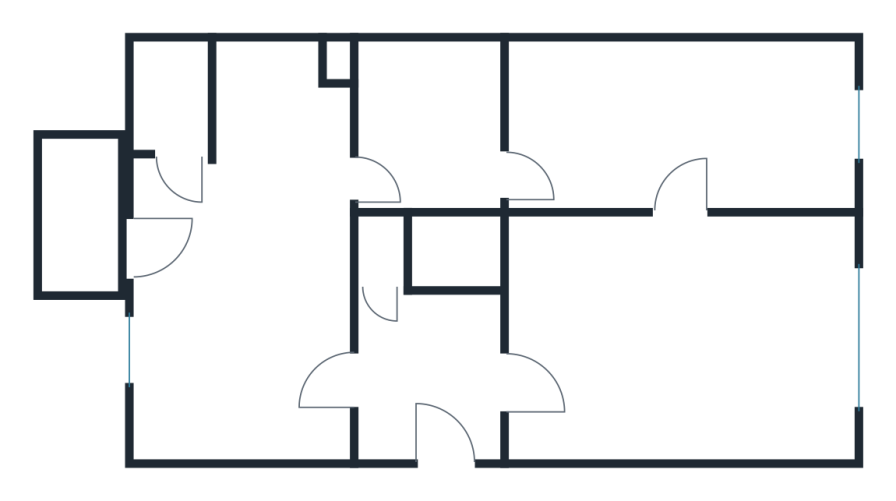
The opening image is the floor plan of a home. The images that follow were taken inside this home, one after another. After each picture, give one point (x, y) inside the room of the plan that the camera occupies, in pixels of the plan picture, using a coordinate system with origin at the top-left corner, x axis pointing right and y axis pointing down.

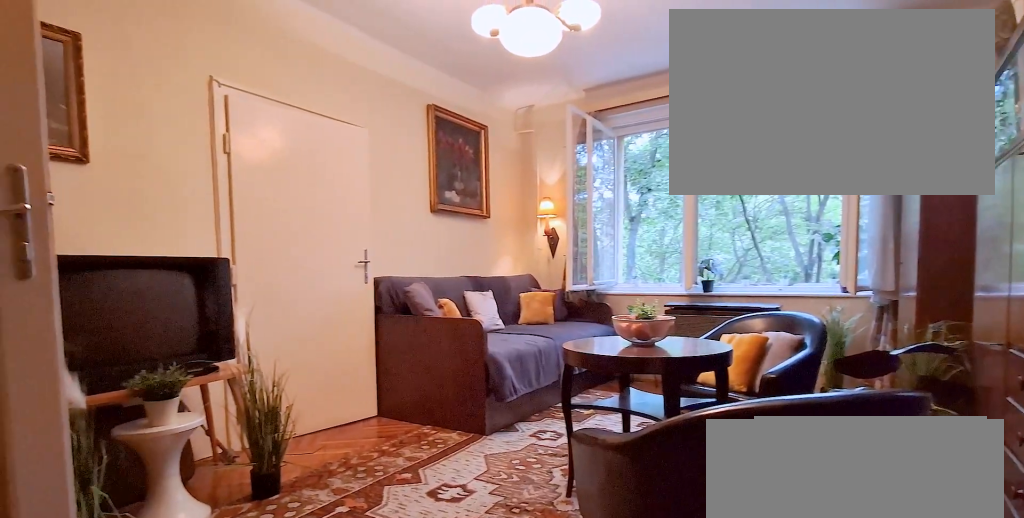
(676, 343)
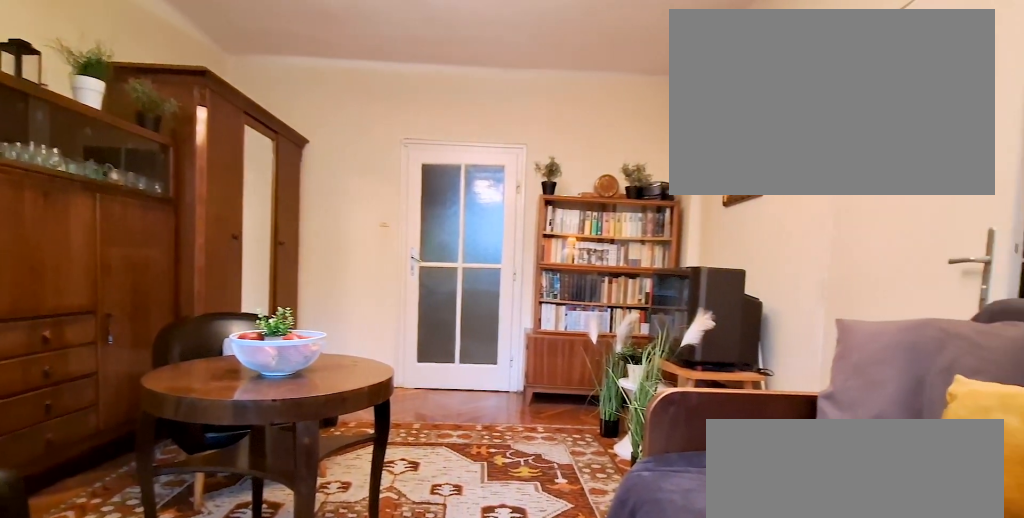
(676, 344)
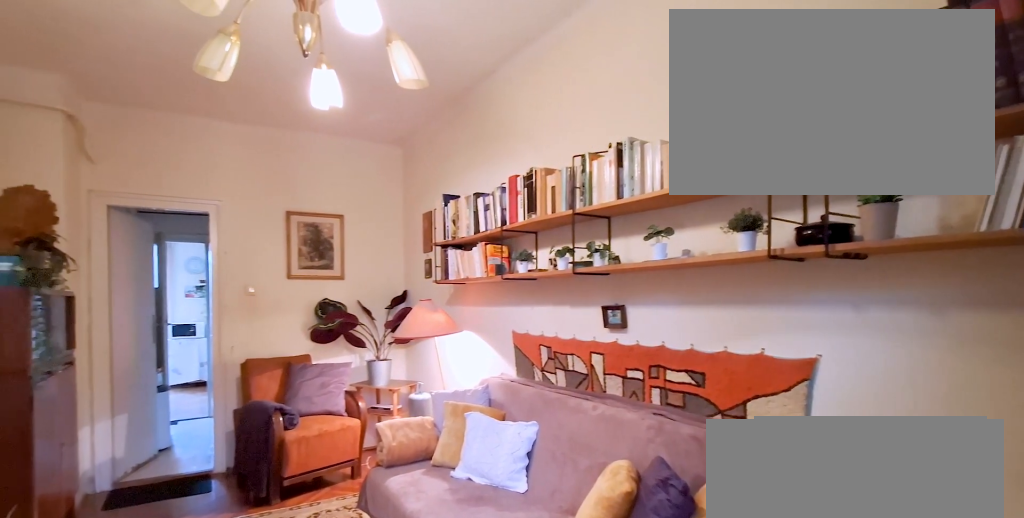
(674, 121)
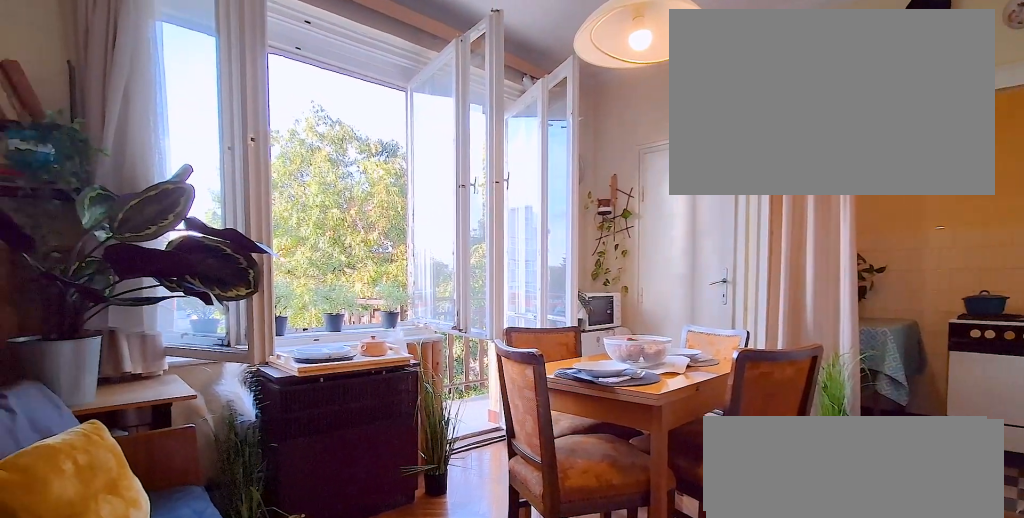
(247, 272)
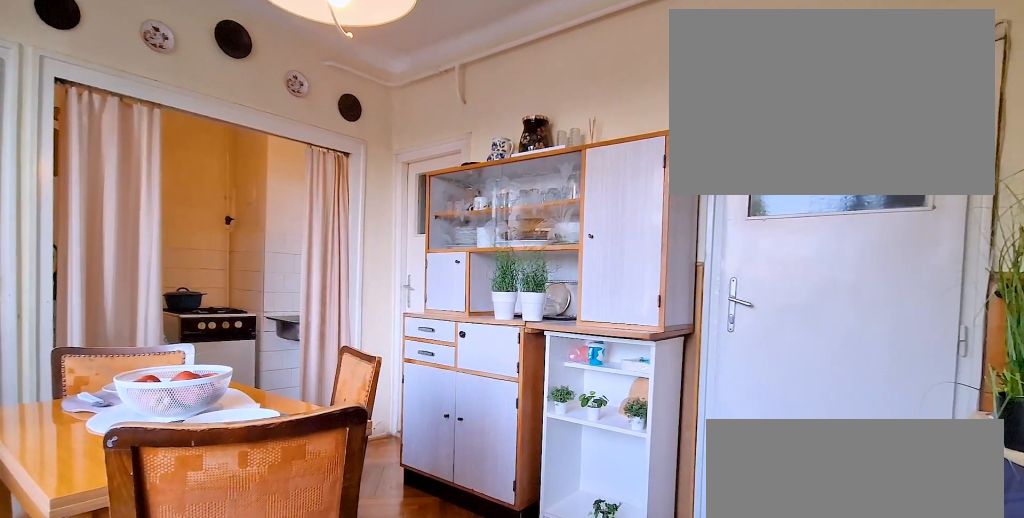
(248, 272)
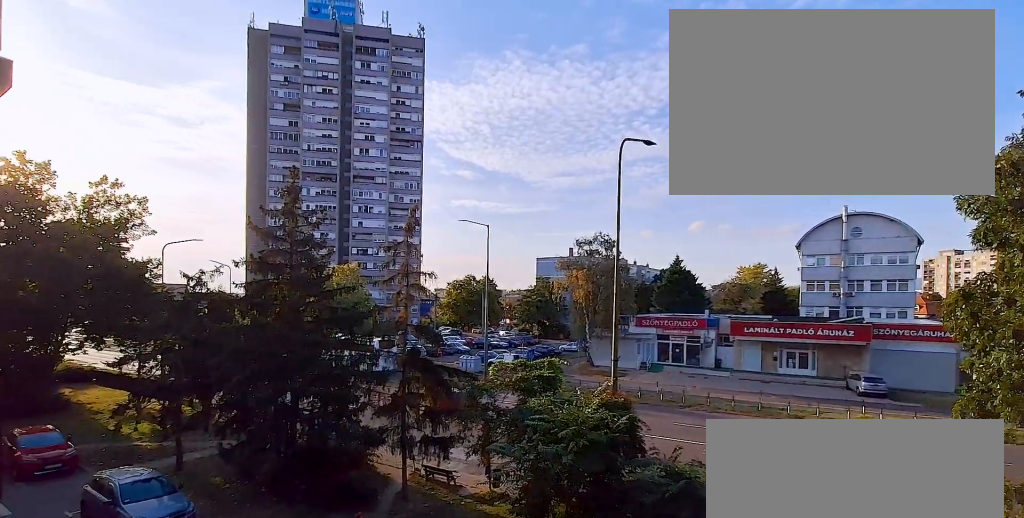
(88, 231)
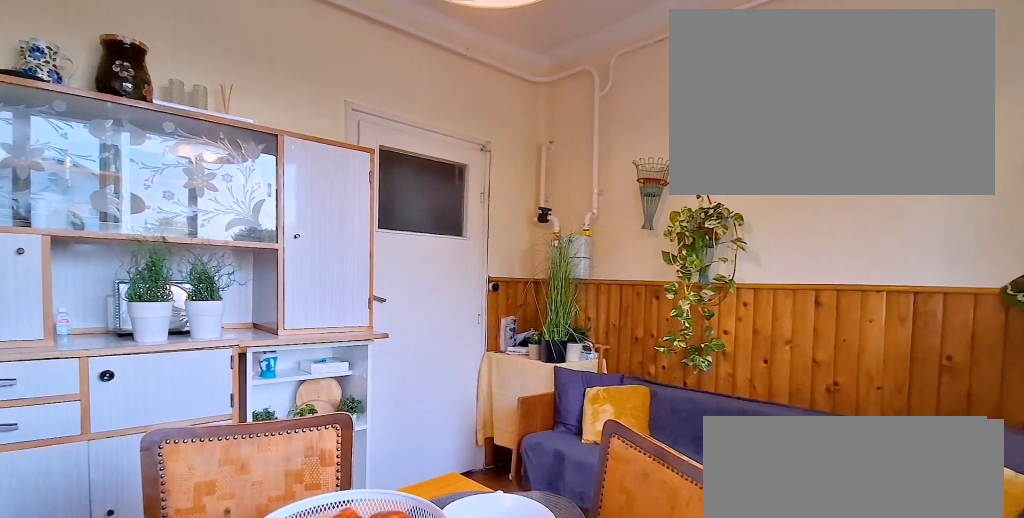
(247, 272)
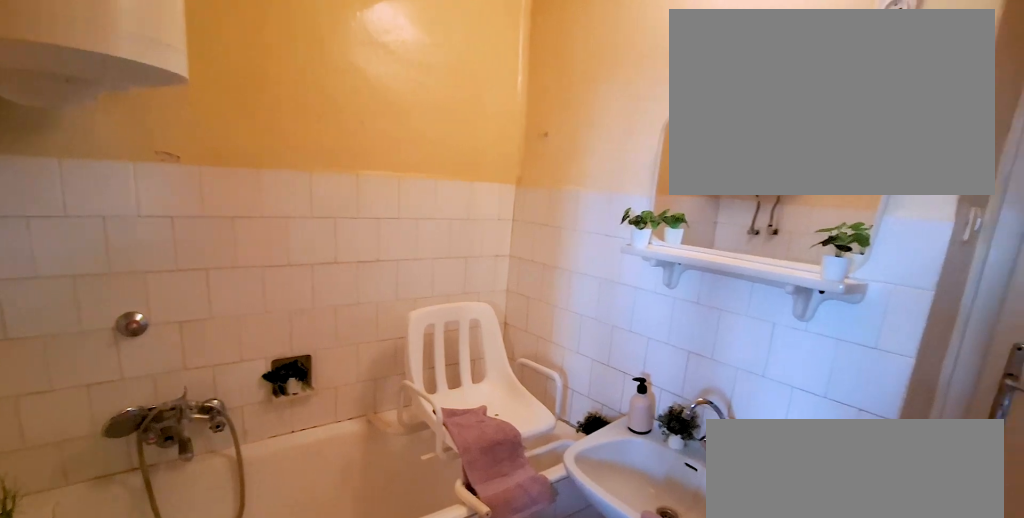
(434, 132)
